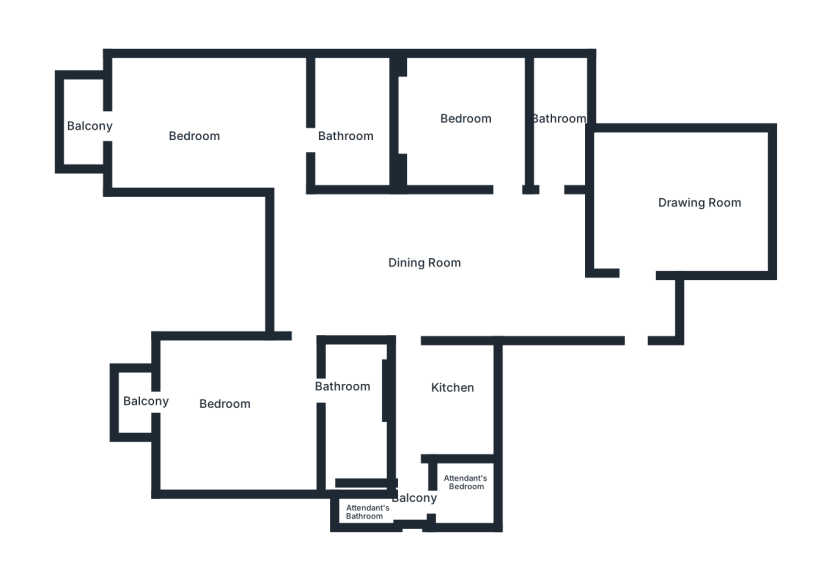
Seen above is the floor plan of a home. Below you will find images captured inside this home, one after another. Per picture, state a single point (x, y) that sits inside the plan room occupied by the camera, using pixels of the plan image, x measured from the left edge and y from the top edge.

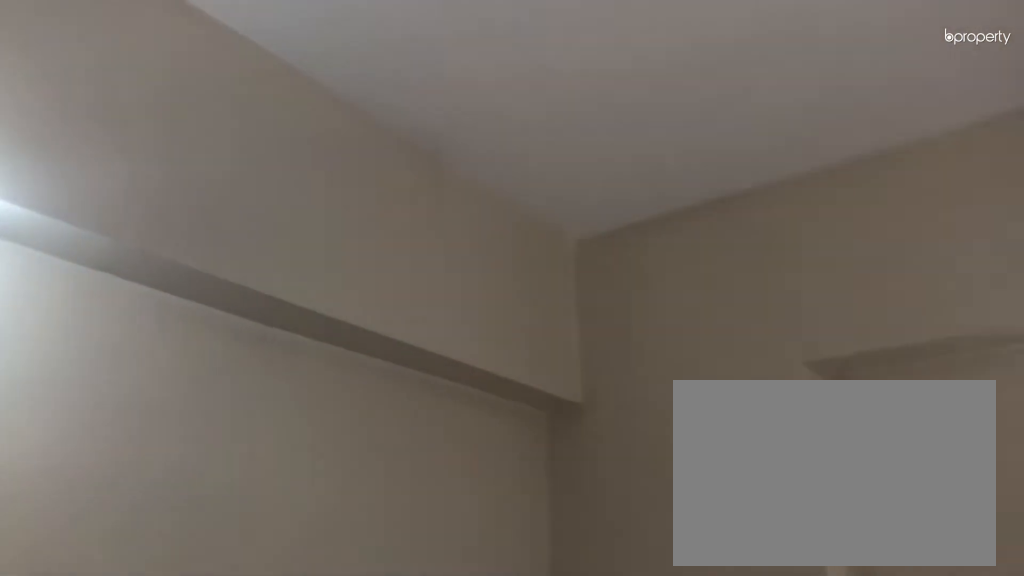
(468, 123)
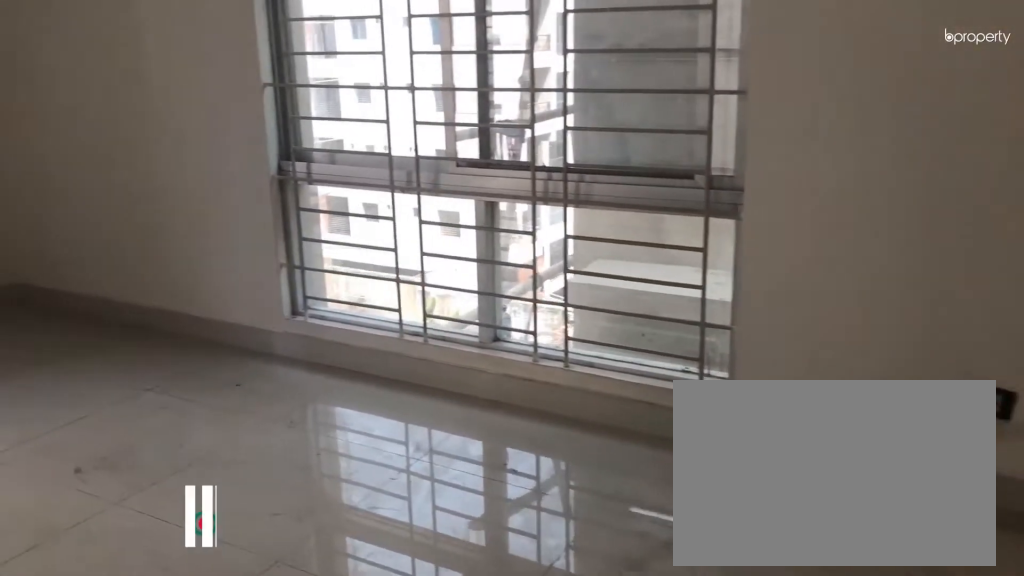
(182, 117)
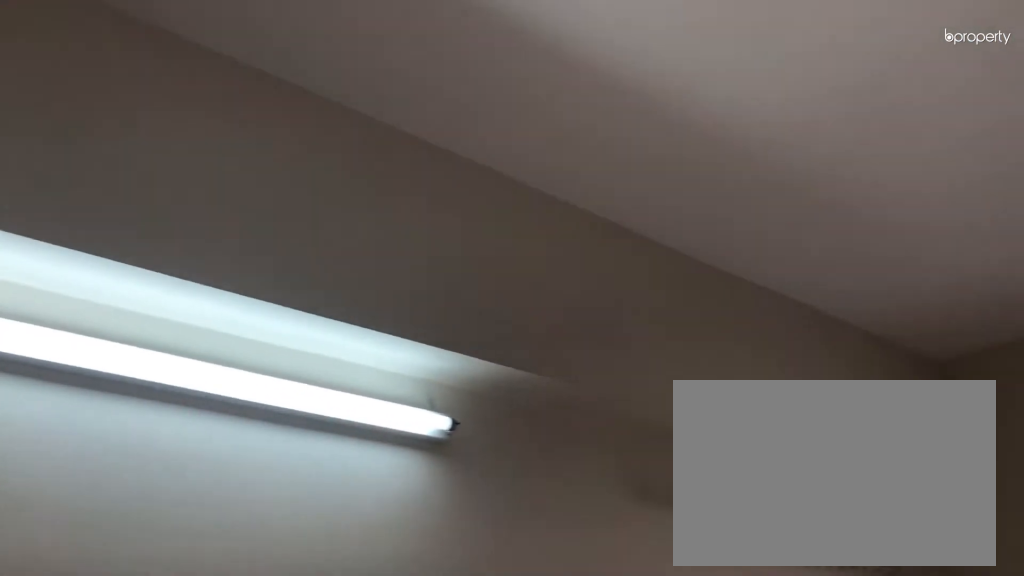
(182, 117)
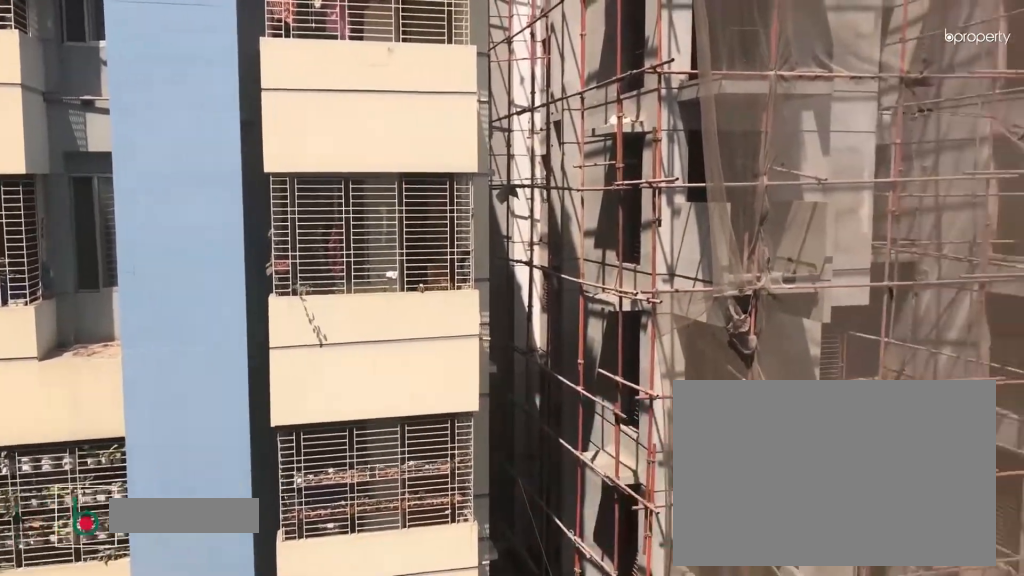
(90, 124)
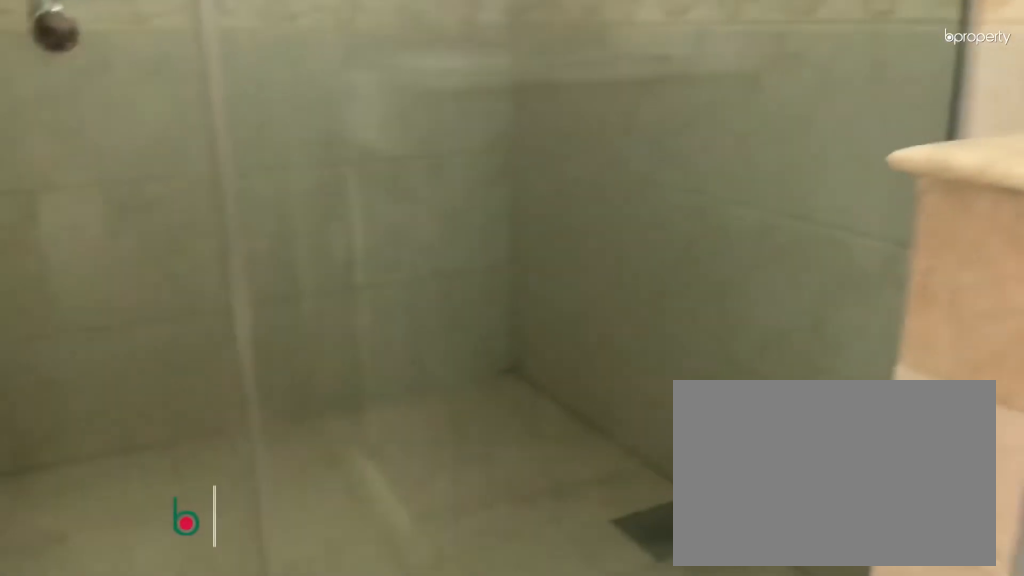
(354, 134)
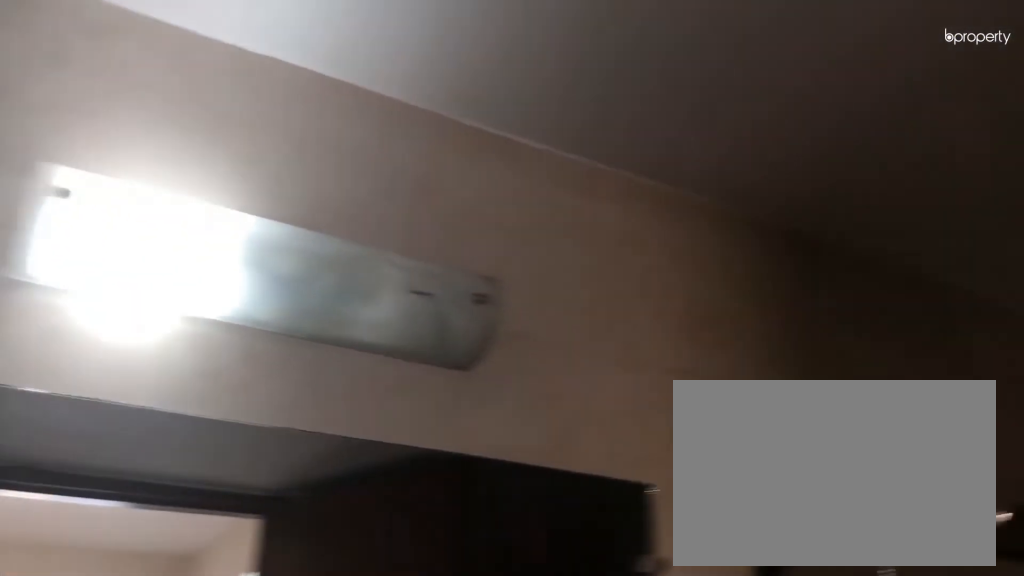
(354, 134)
